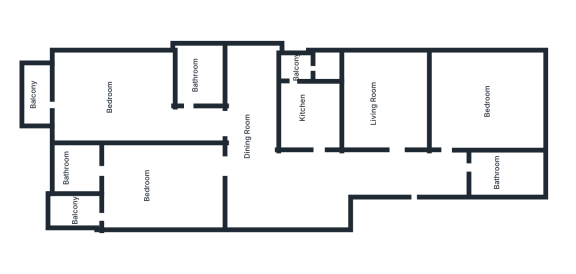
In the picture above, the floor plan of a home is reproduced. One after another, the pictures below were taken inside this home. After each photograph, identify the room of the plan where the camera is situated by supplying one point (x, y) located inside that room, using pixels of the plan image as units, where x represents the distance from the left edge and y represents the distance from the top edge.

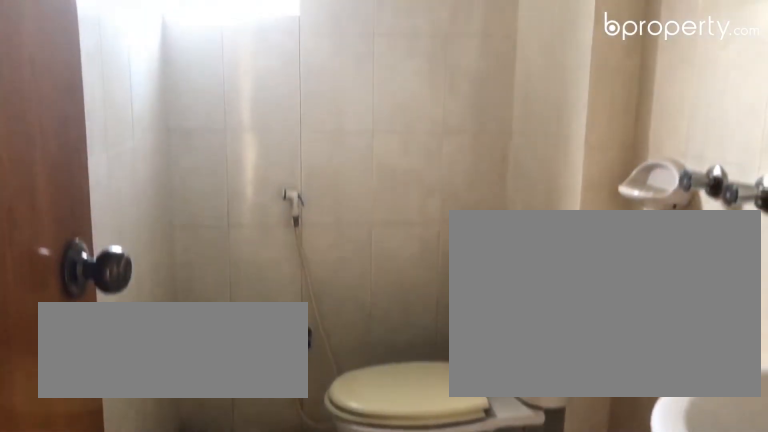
(510, 174)
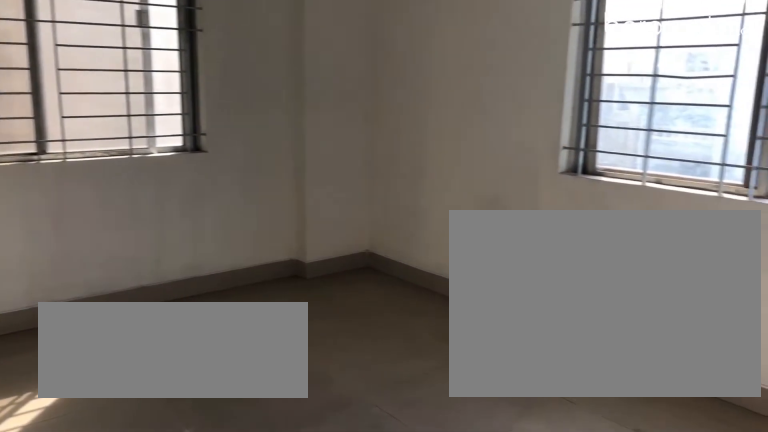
(478, 94)
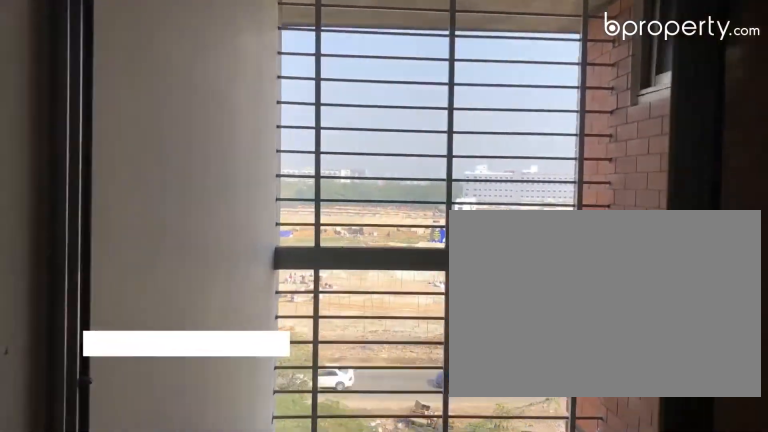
(94, 211)
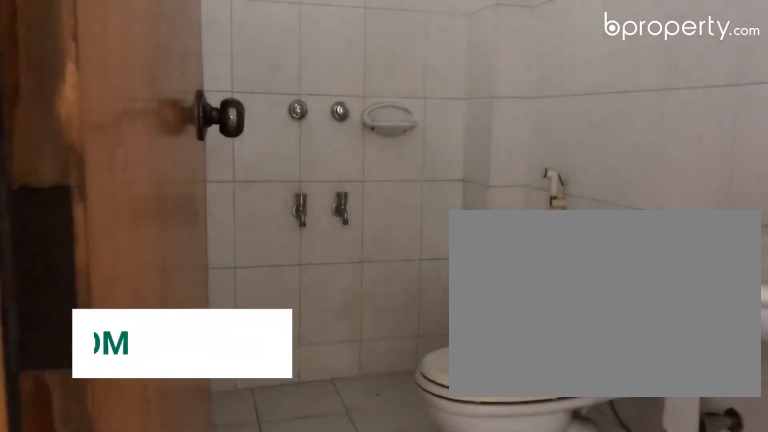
(77, 169)
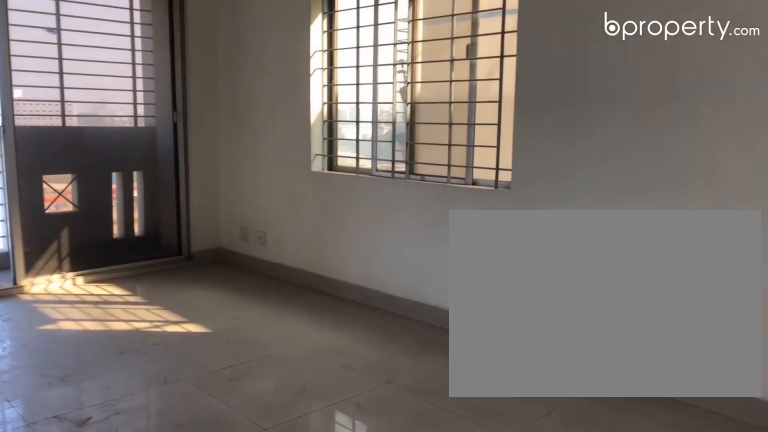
(129, 98)
